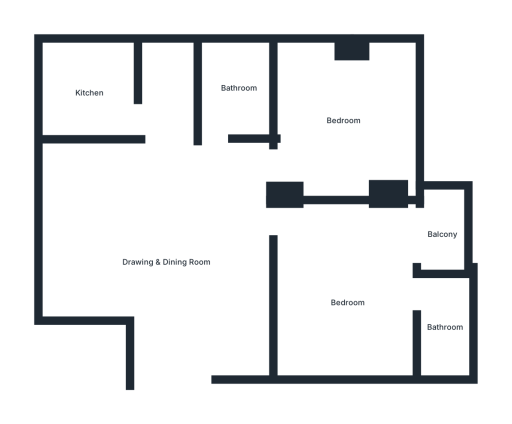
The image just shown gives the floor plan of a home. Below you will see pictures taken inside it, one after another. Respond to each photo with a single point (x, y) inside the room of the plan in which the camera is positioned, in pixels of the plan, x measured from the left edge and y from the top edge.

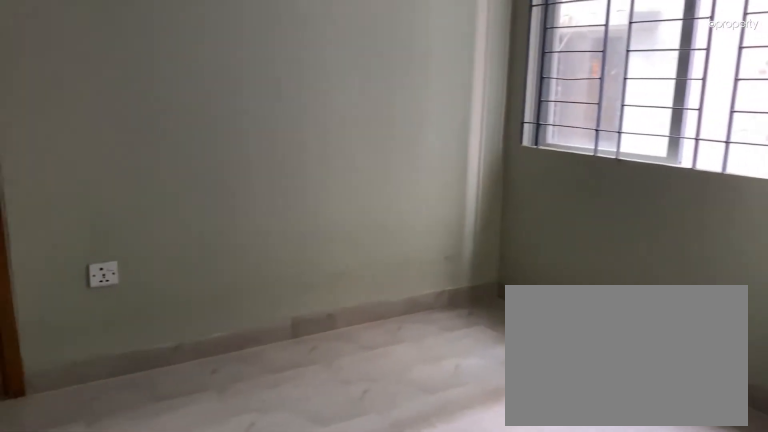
(344, 119)
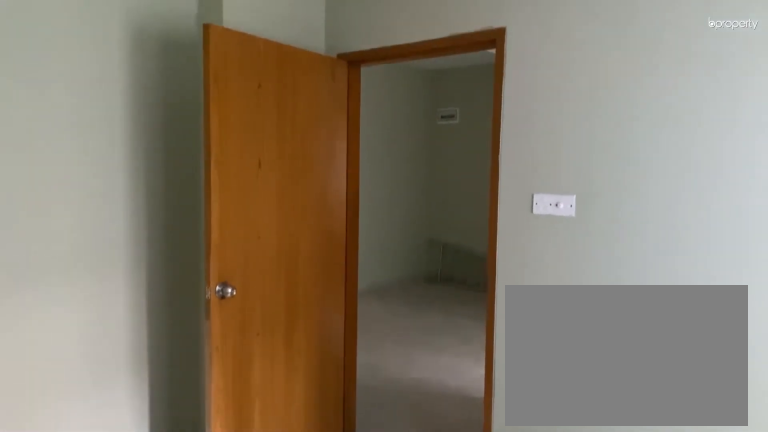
(344, 119)
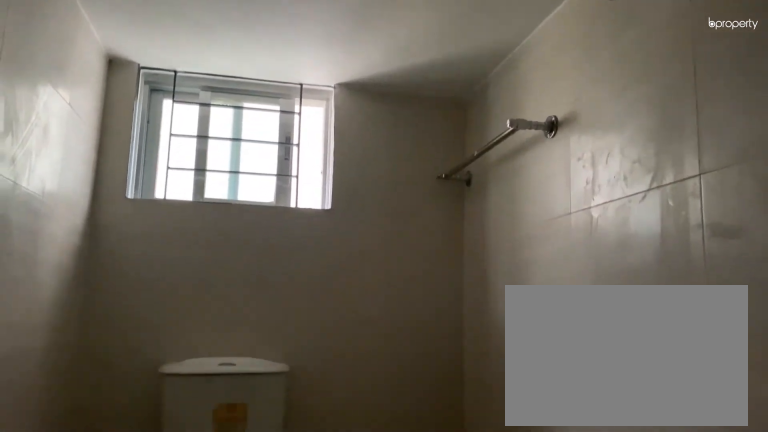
(243, 89)
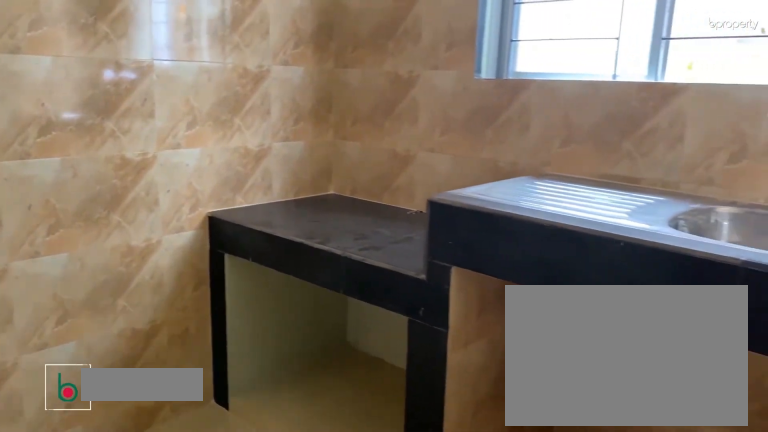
(91, 94)
